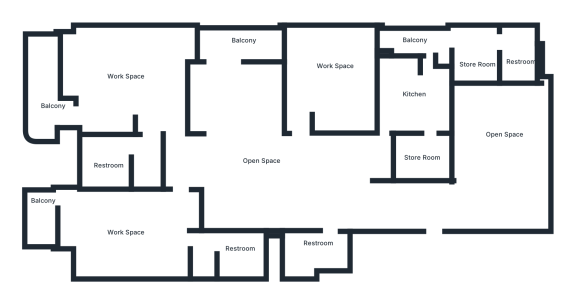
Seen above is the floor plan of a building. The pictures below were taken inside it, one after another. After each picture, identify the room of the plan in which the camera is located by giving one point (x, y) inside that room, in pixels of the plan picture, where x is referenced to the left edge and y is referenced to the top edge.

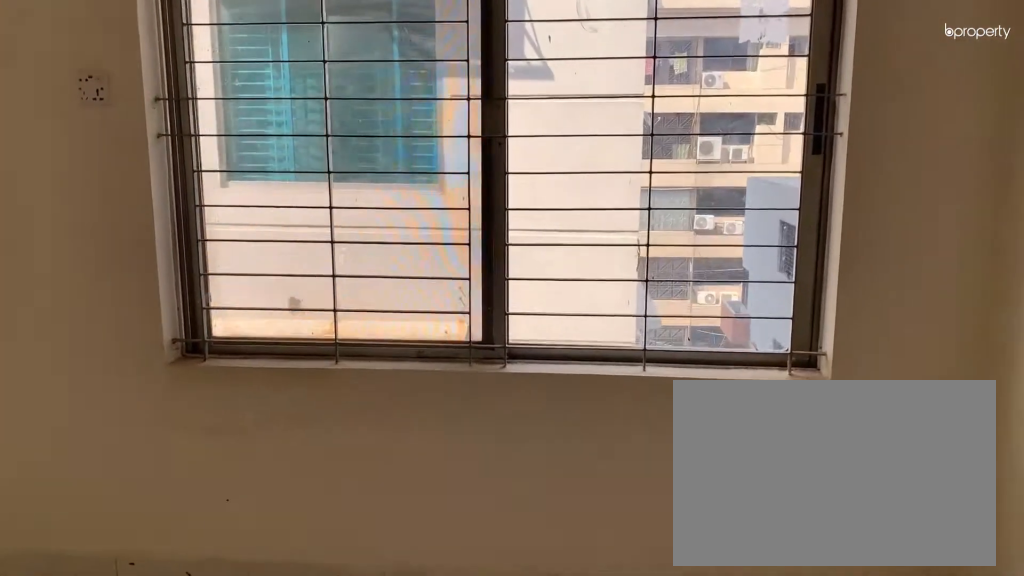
(505, 156)
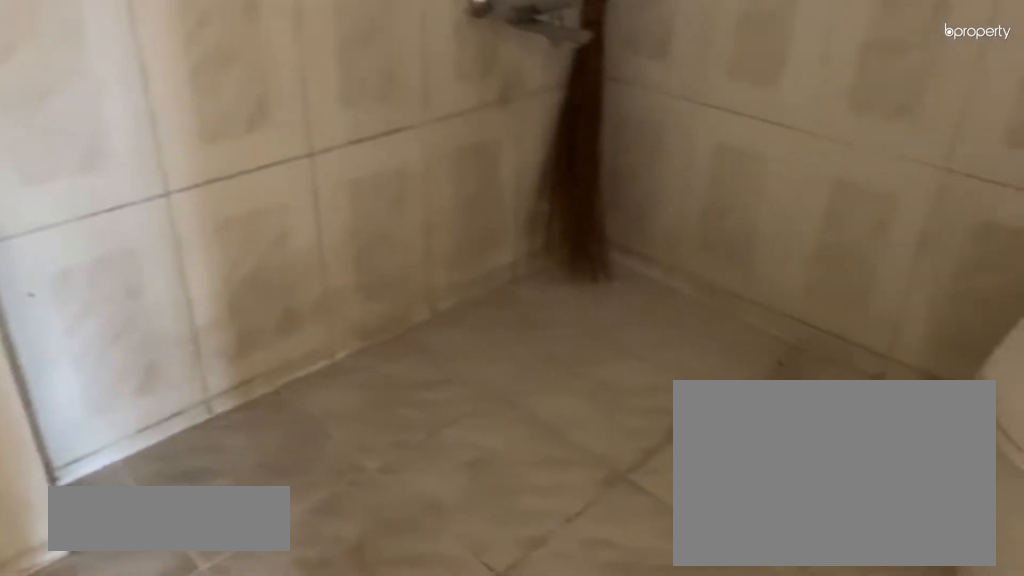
(325, 246)
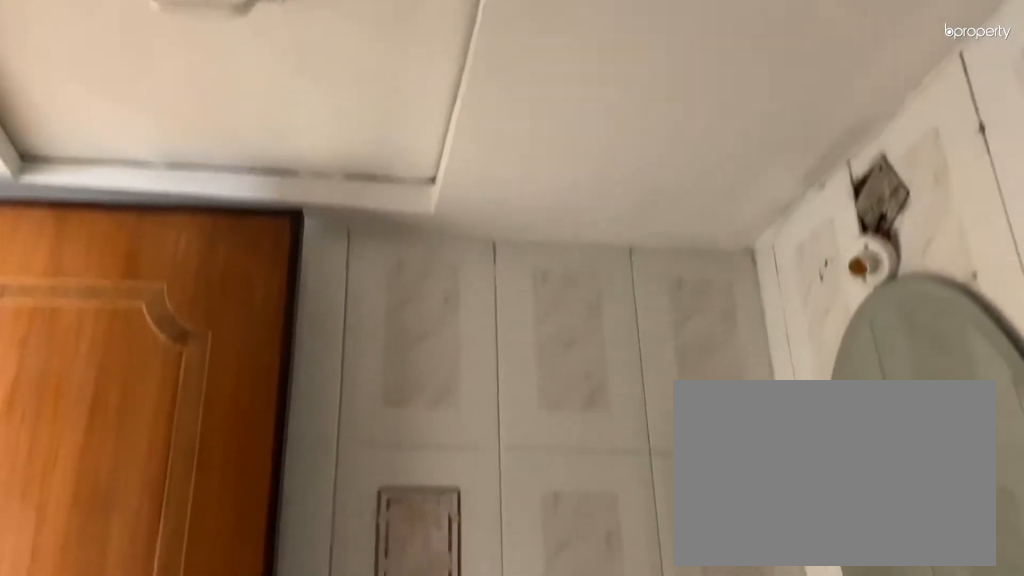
(325, 246)
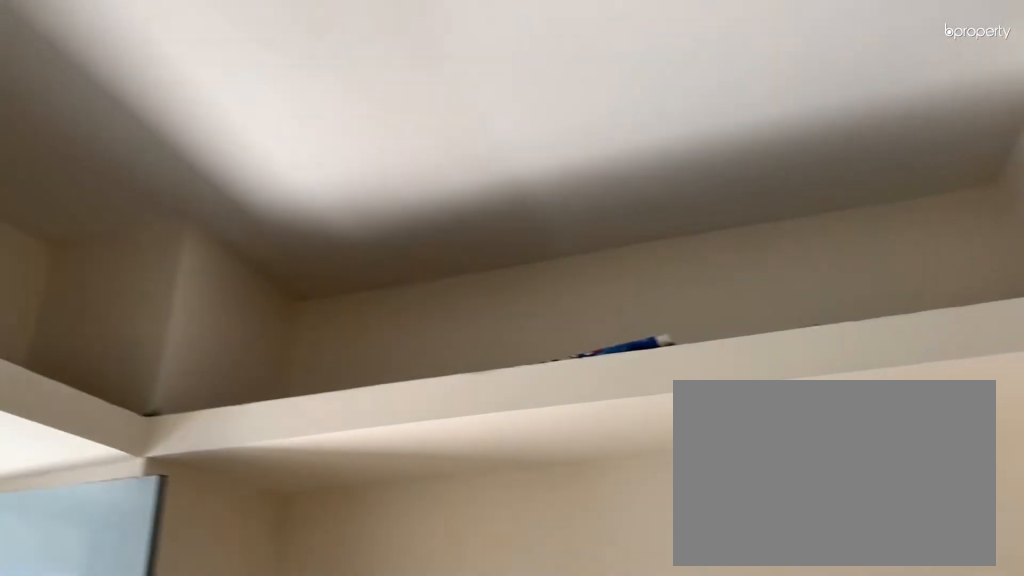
(422, 101)
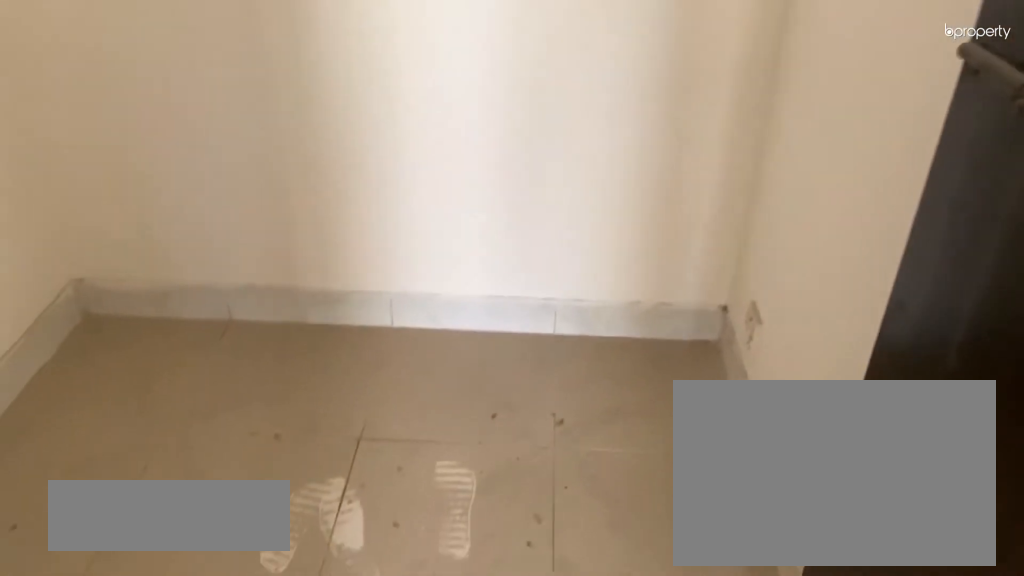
(423, 159)
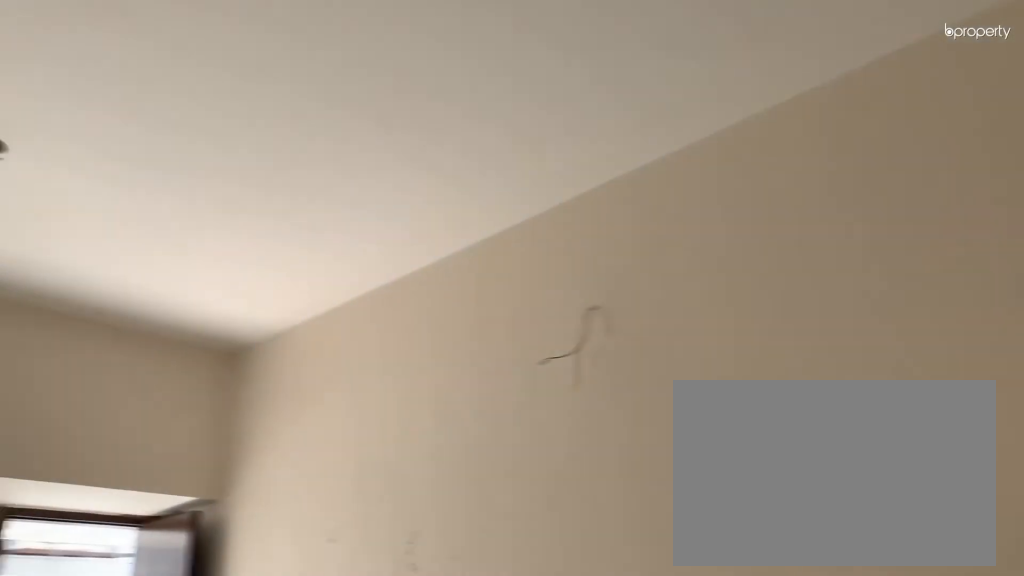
(134, 237)
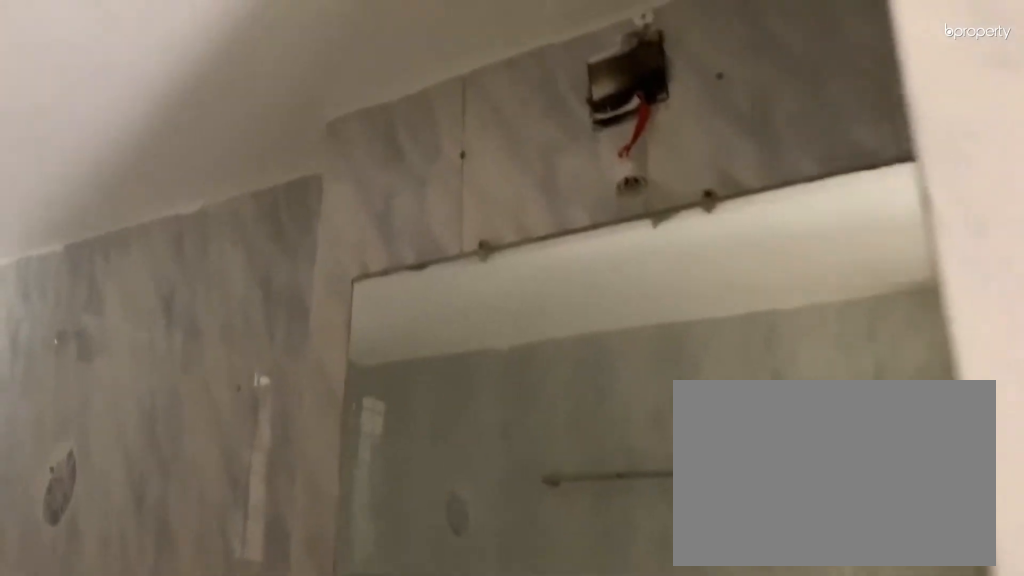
(242, 248)
